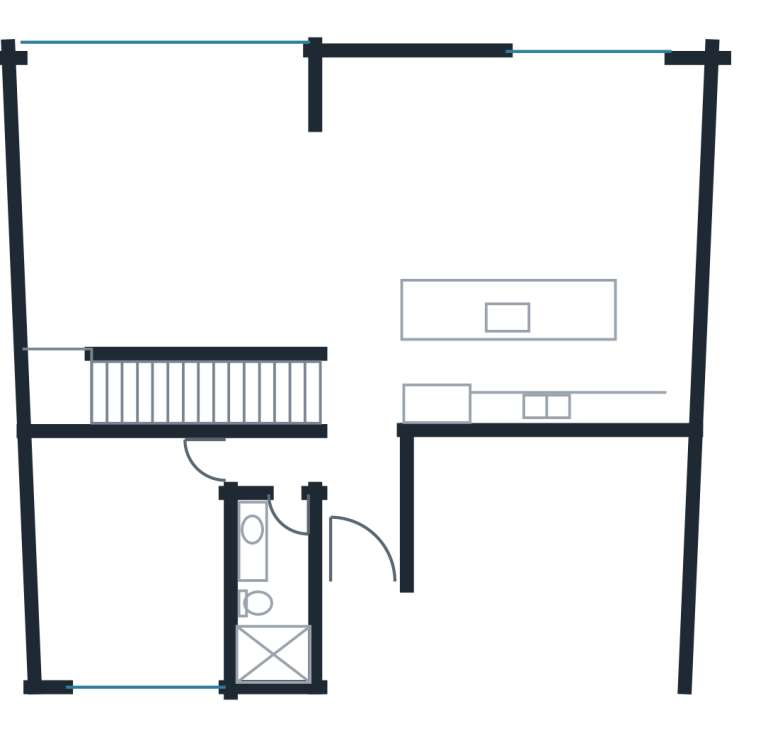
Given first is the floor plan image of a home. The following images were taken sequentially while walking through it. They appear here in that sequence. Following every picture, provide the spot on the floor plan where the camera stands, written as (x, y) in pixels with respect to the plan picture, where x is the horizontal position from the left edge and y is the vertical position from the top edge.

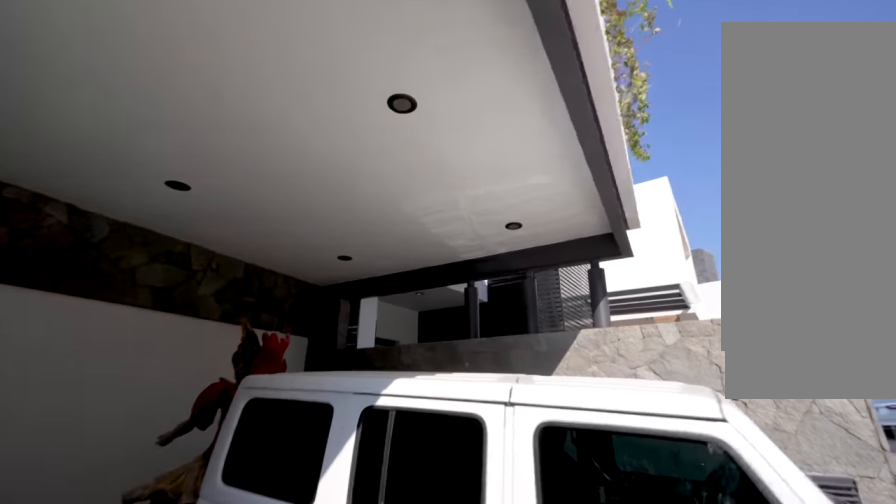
(360, 679)
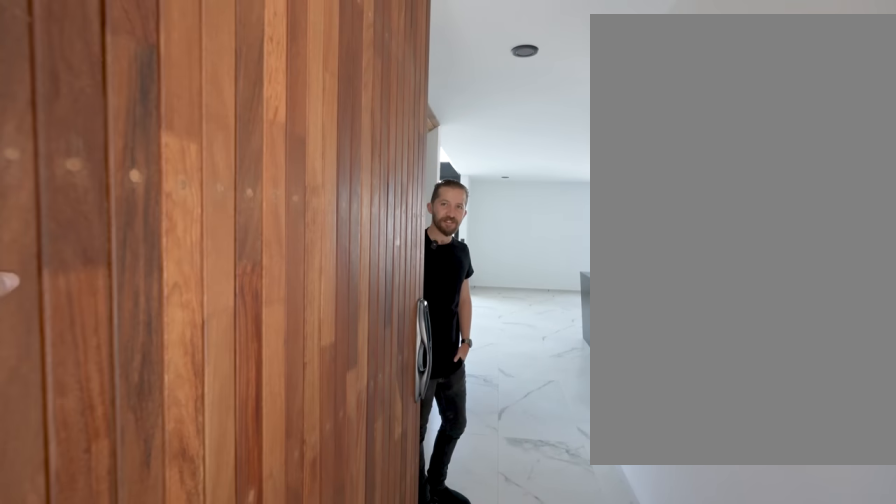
(355, 612)
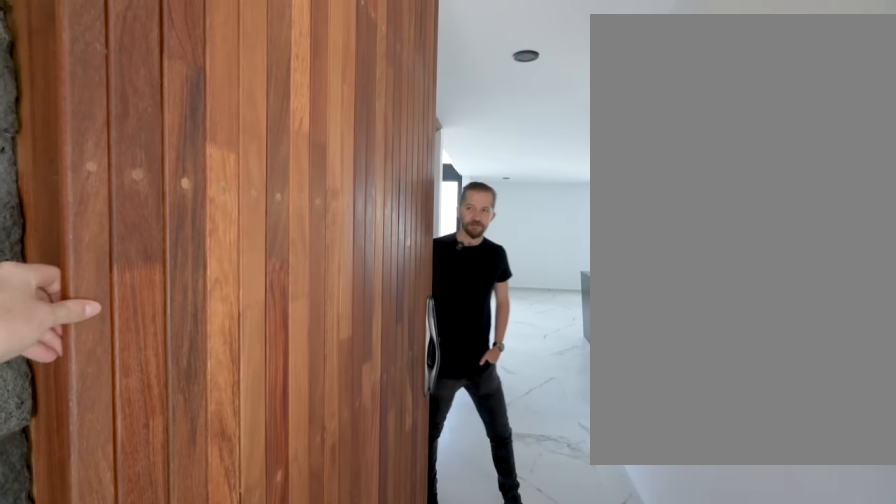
(356, 611)
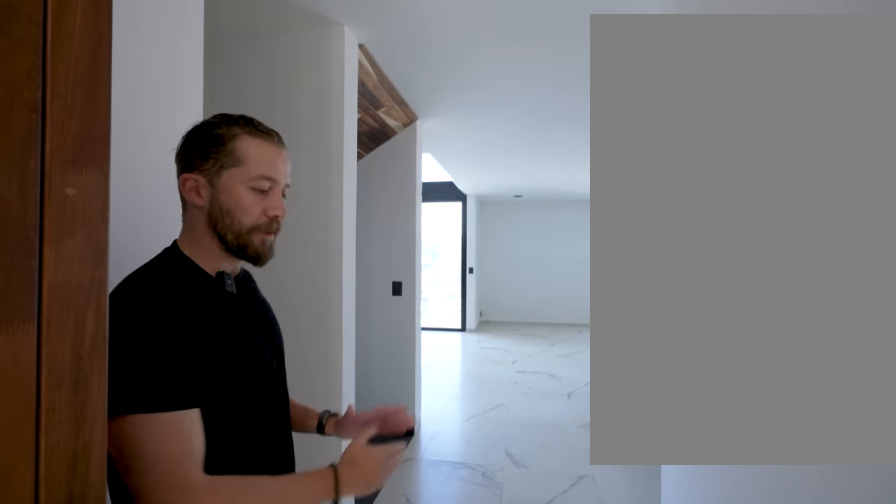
(357, 591)
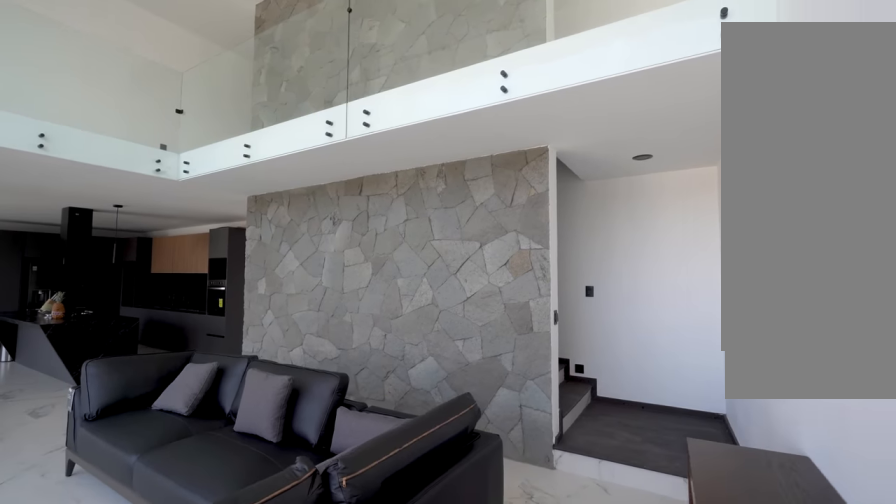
(96, 134)
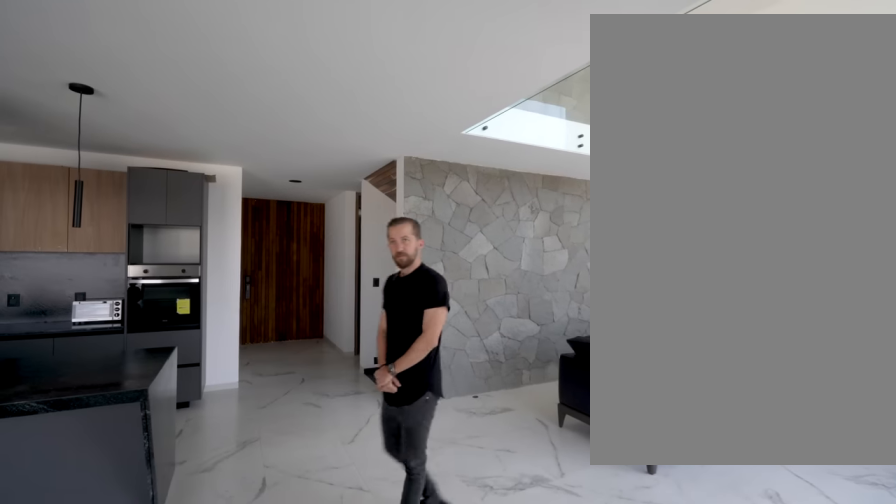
(376, 113)
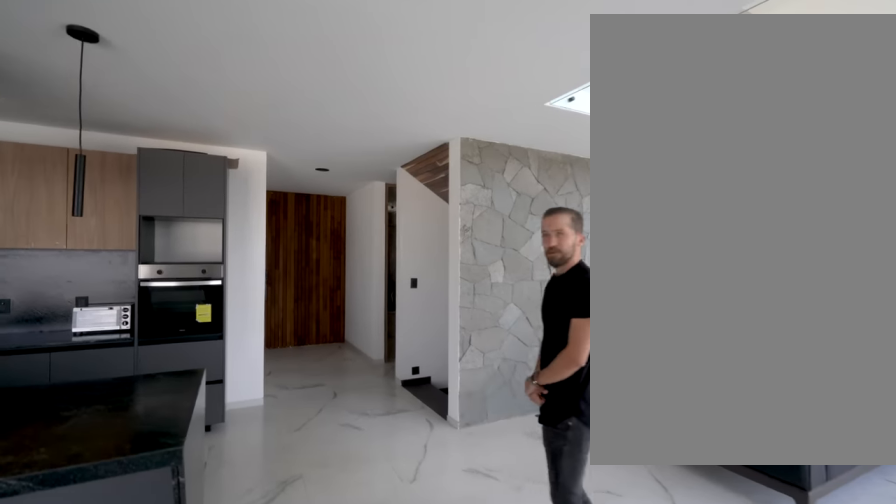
(376, 113)
